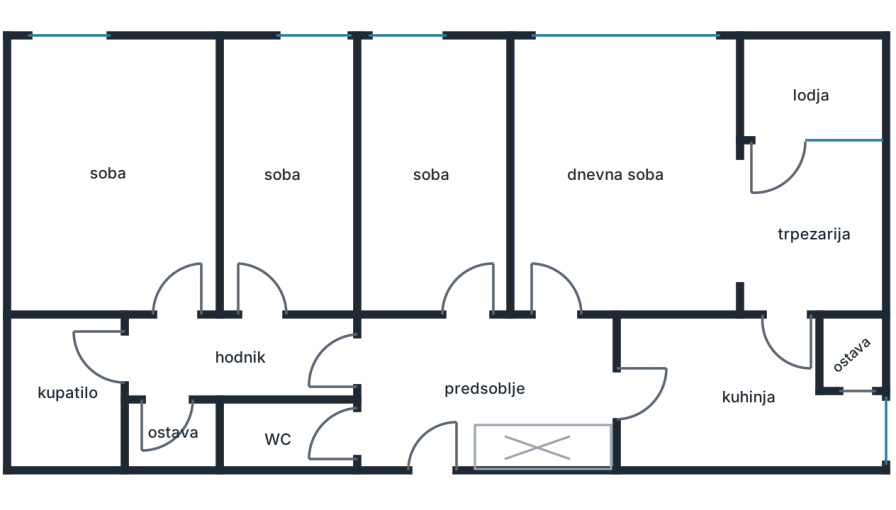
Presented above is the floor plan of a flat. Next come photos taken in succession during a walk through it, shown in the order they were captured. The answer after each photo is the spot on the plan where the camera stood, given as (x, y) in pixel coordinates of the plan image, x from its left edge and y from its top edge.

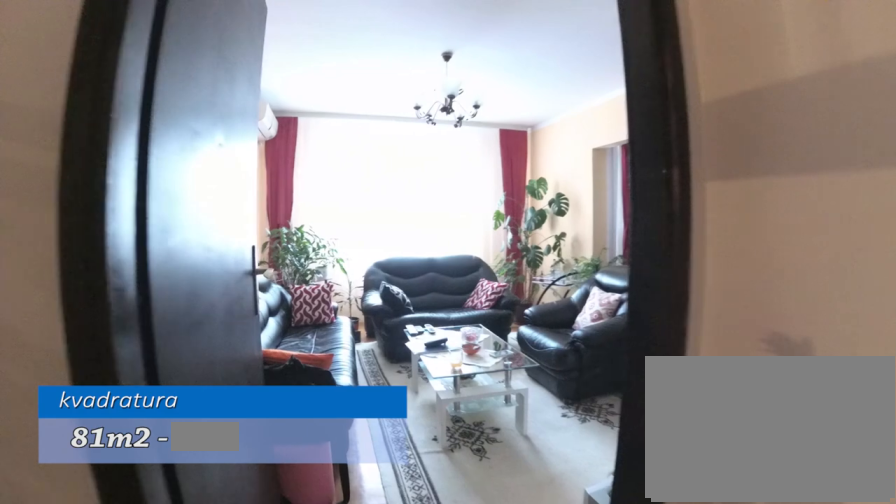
(570, 412)
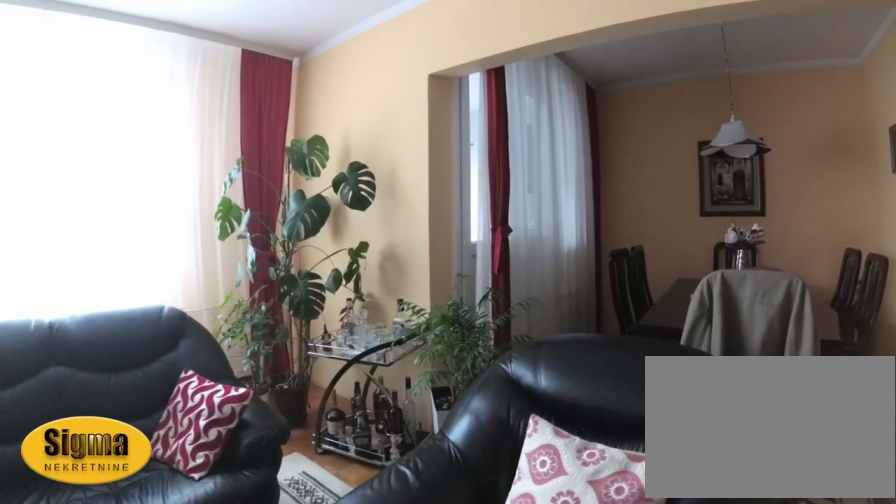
(560, 181)
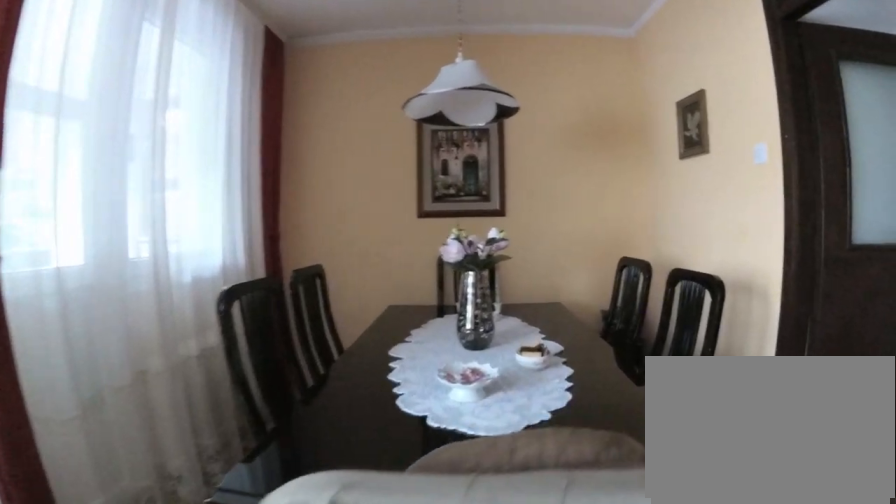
(652, 193)
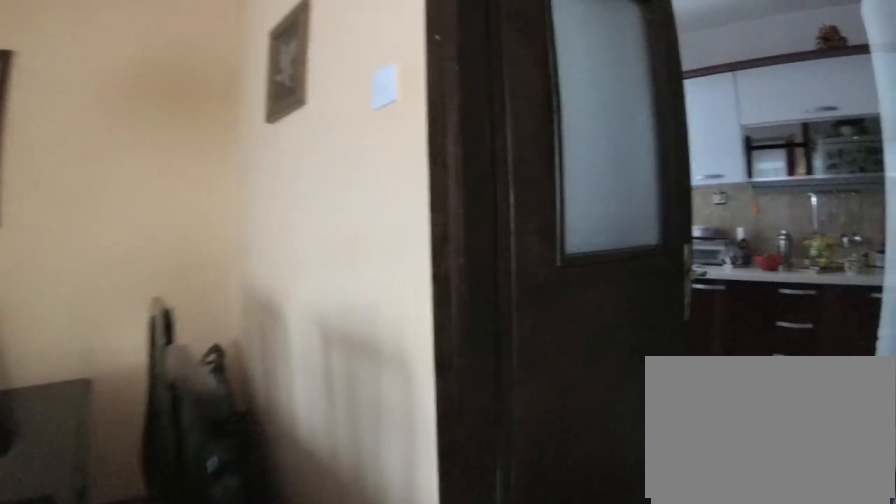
(740, 211)
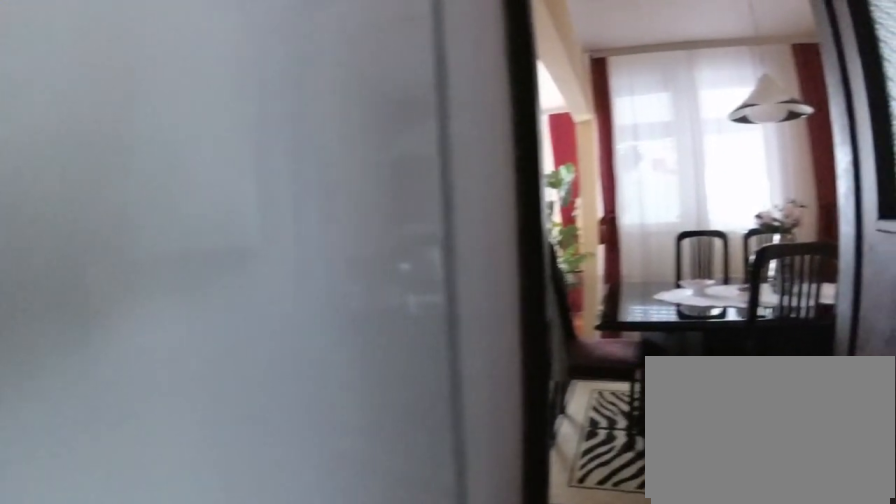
(782, 407)
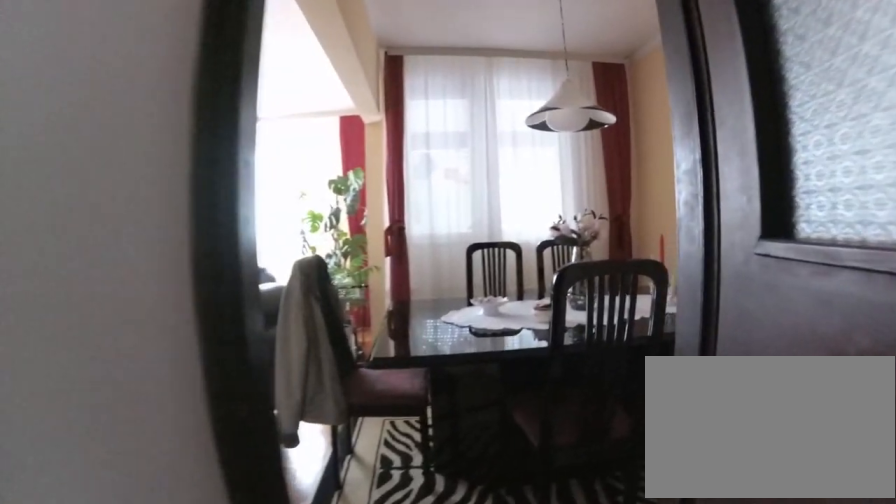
(775, 394)
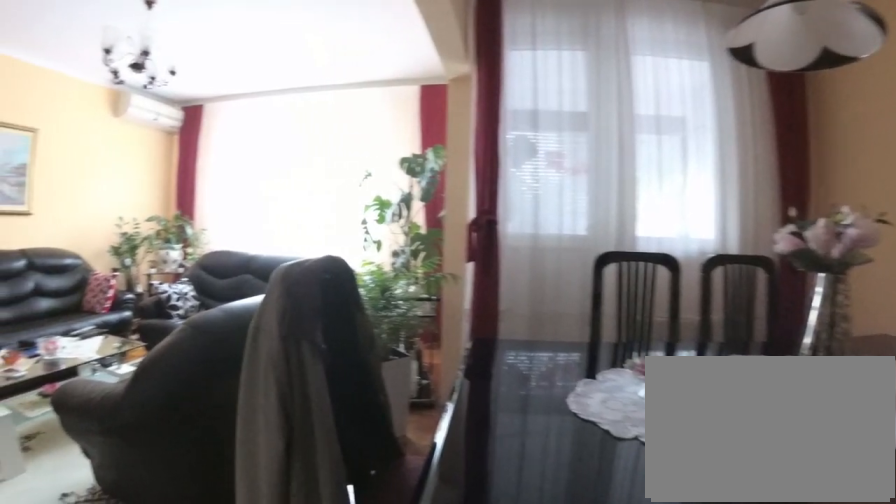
(779, 316)
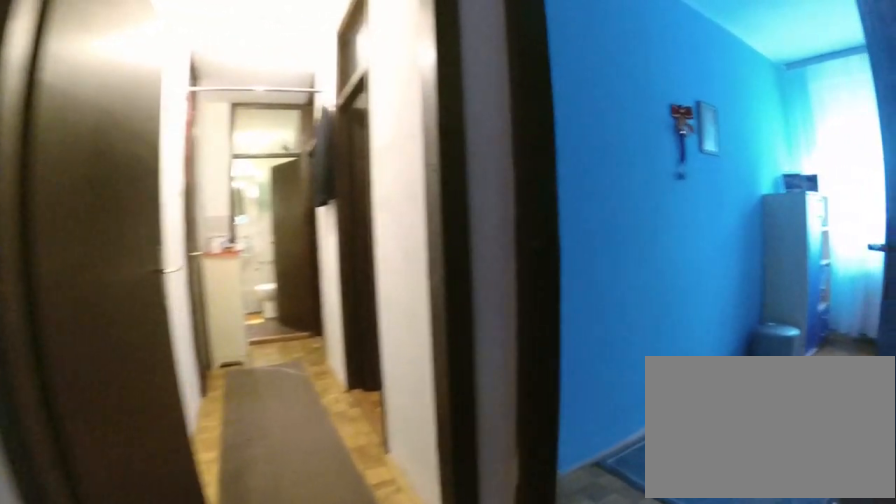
(501, 363)
